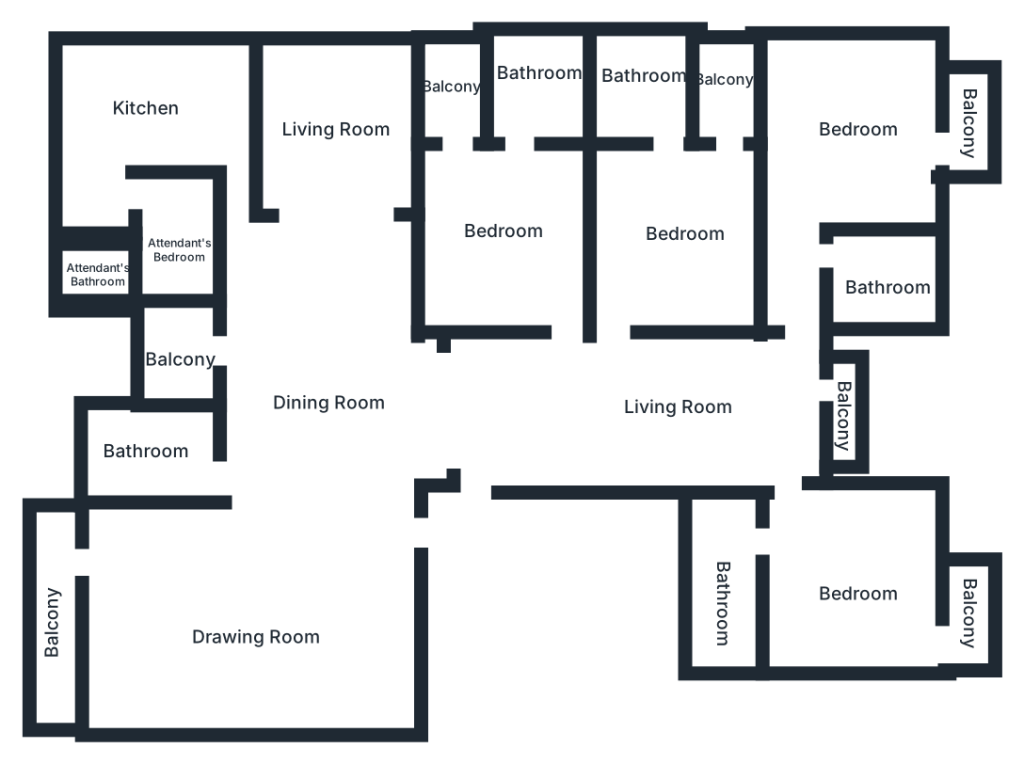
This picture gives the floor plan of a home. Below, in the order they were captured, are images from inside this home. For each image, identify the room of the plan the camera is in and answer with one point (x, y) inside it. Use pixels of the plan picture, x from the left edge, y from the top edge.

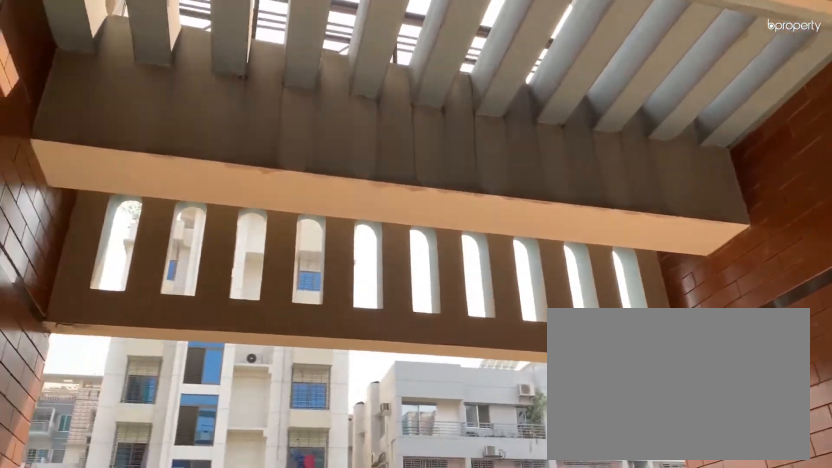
(844, 419)
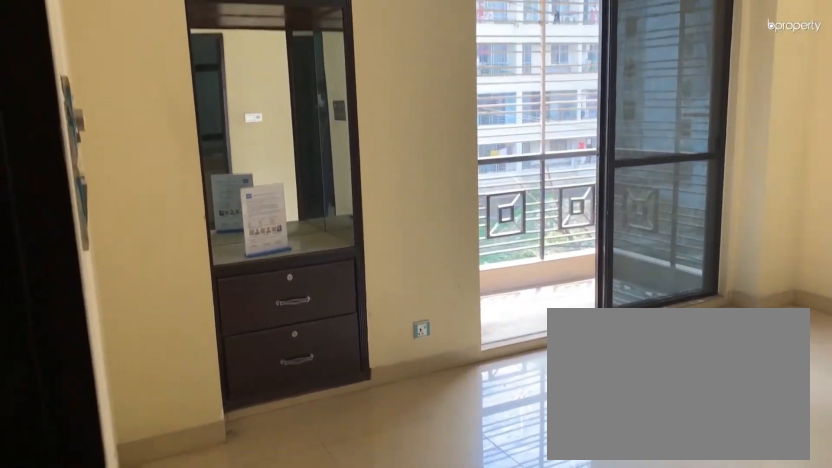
(844, 581)
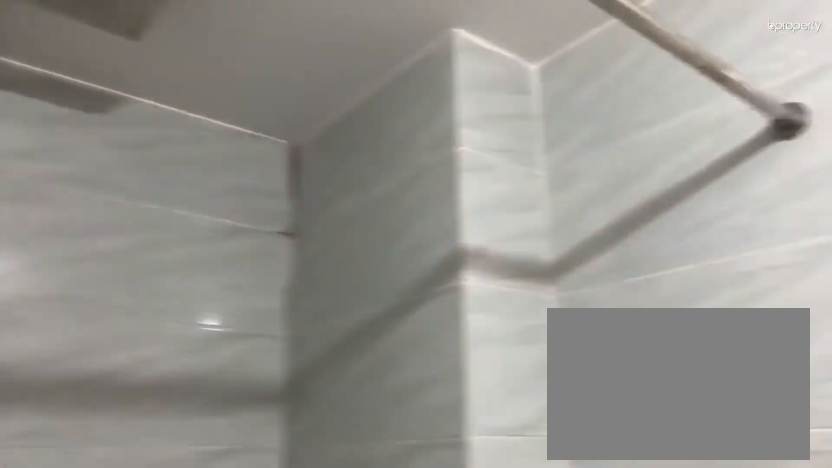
(723, 593)
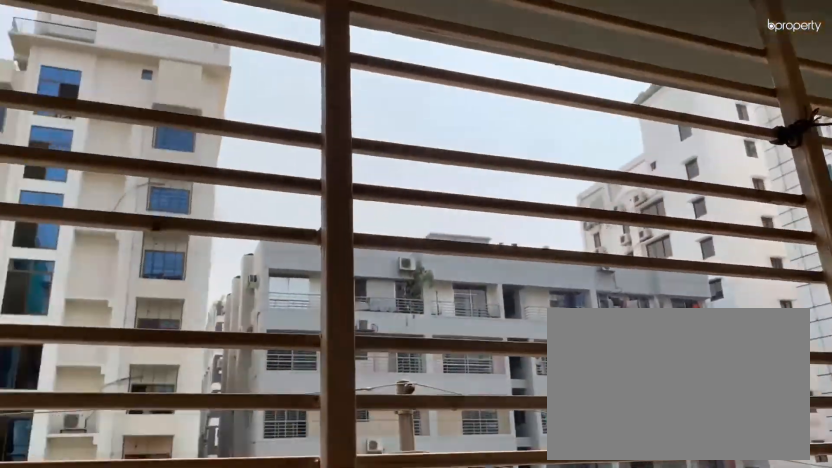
(974, 601)
